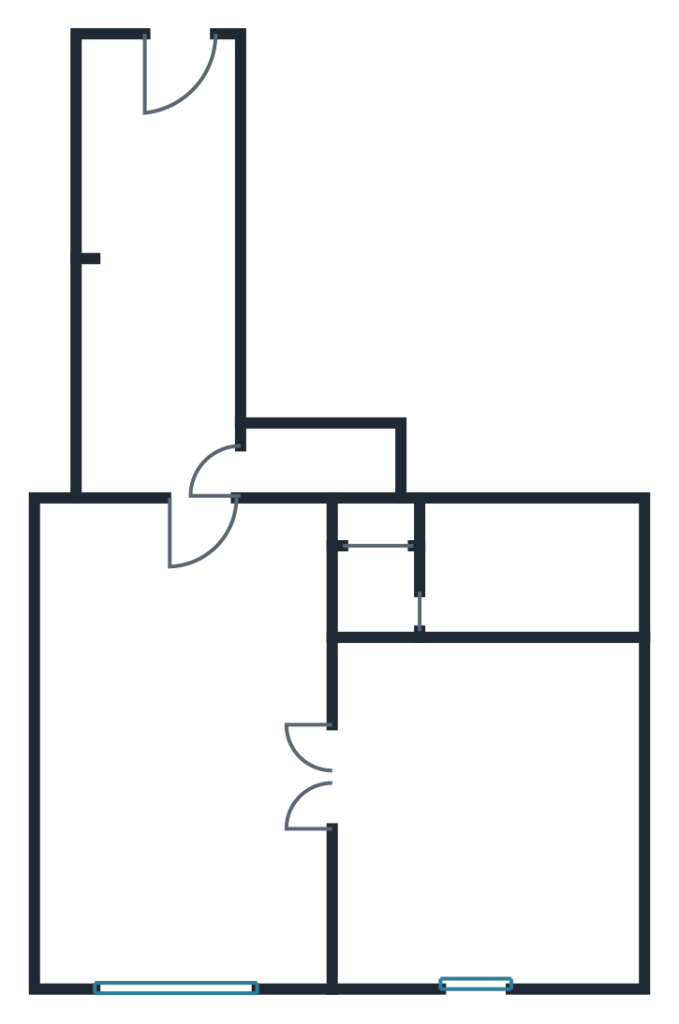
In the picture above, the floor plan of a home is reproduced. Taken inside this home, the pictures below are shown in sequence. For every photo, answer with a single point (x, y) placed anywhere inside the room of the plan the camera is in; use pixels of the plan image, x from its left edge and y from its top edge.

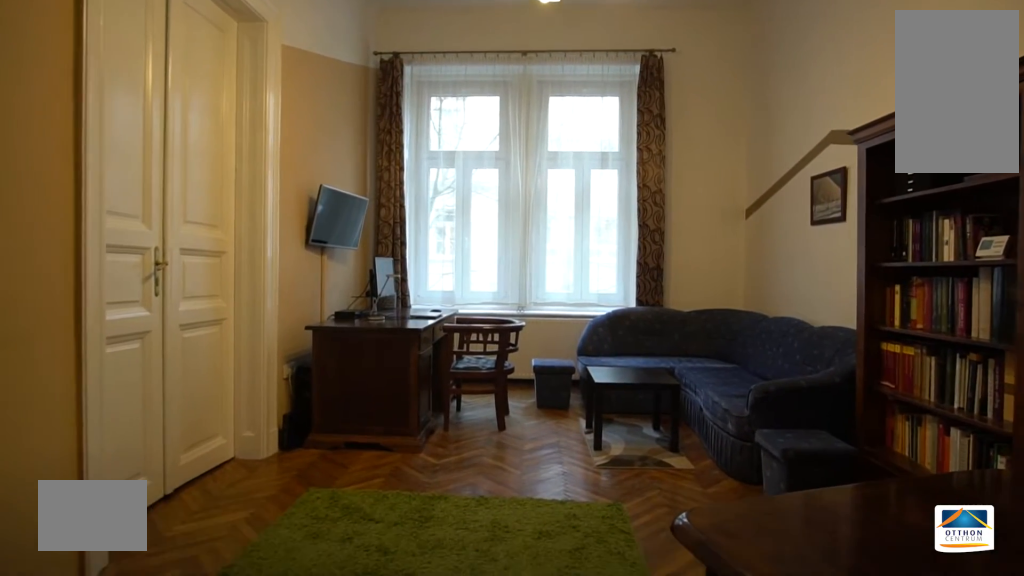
(192, 746)
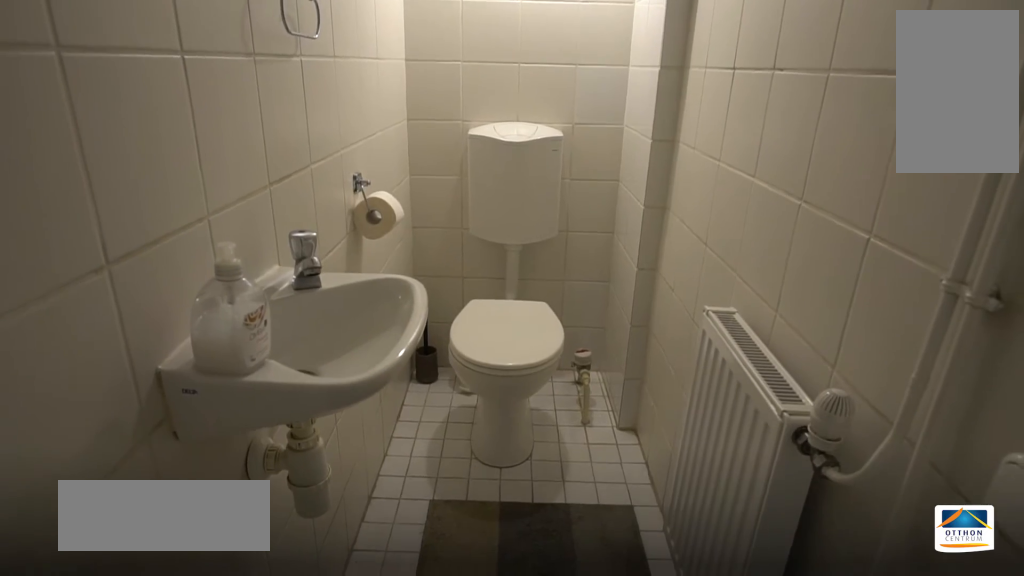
(335, 465)
